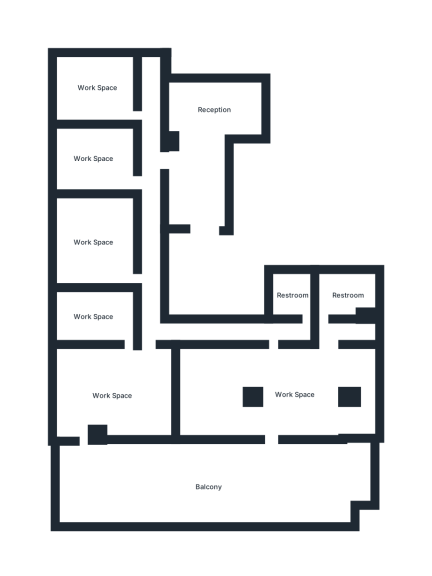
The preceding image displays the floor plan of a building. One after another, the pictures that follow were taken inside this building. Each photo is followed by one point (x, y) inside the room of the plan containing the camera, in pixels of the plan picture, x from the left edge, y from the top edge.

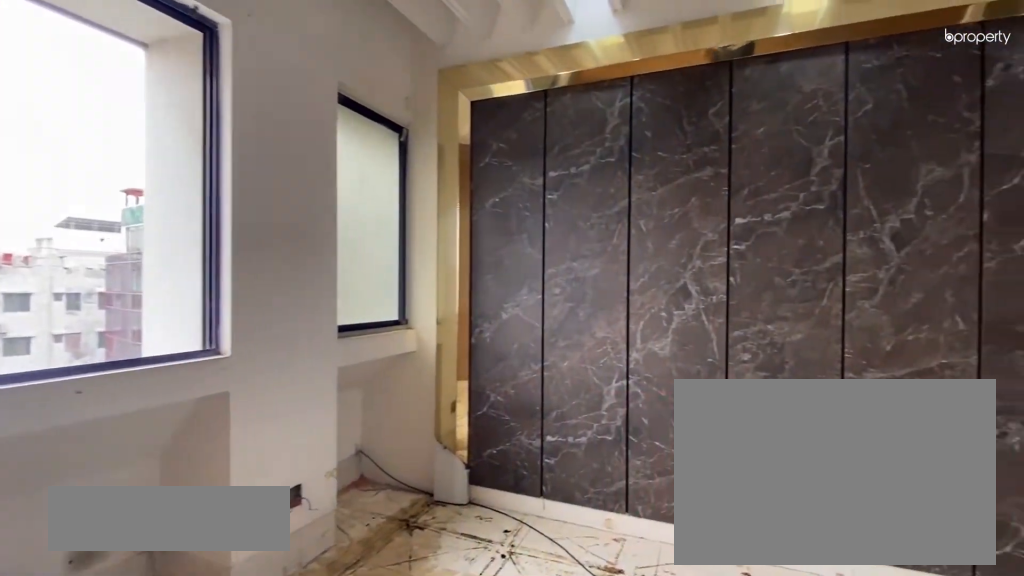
(96, 158)
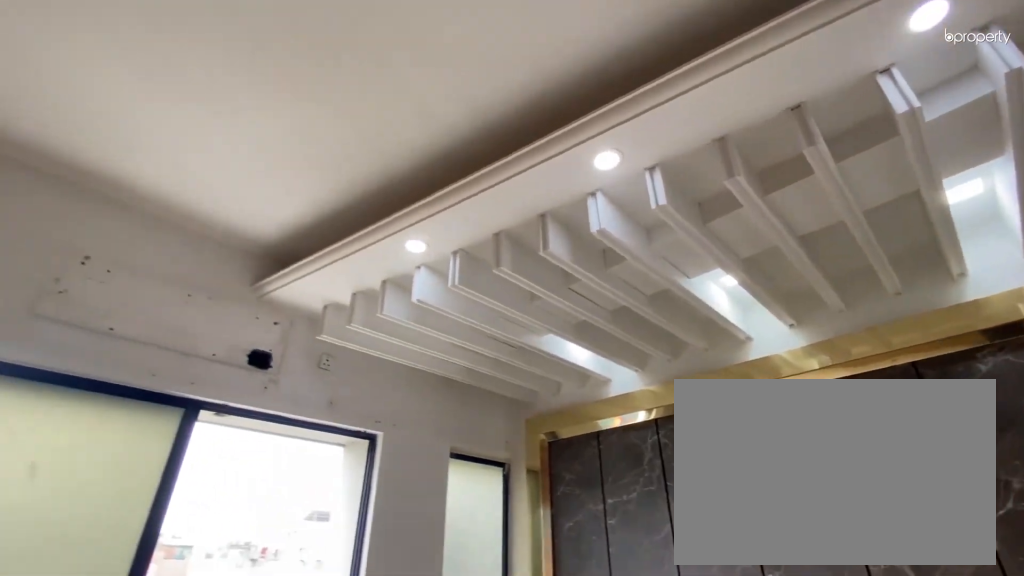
(96, 158)
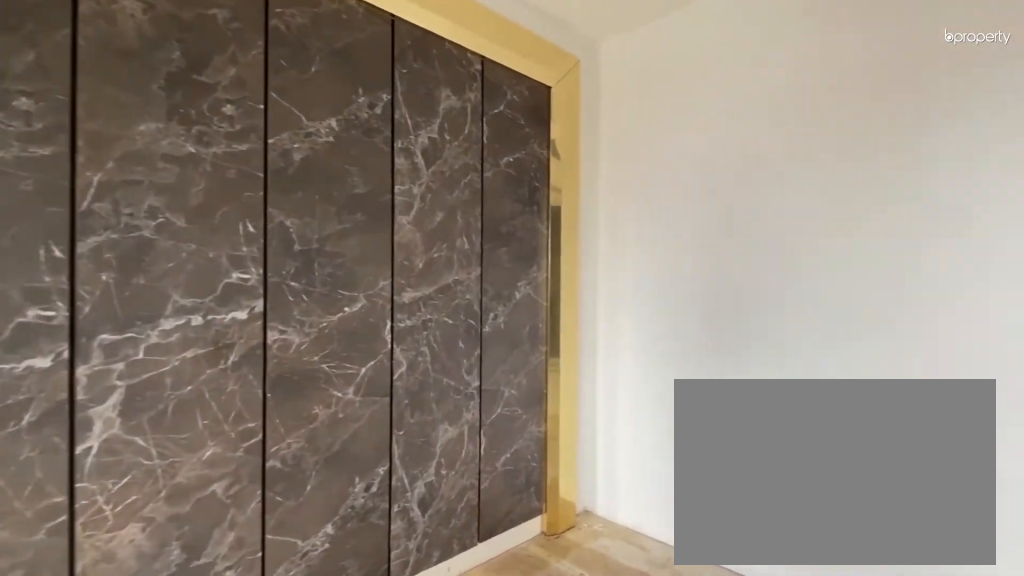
(94, 243)
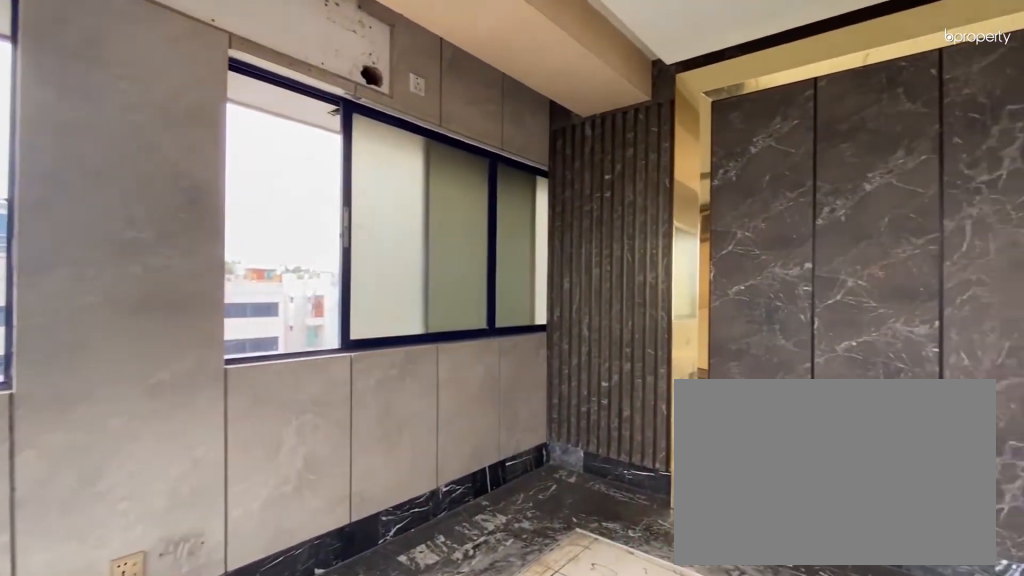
(112, 396)
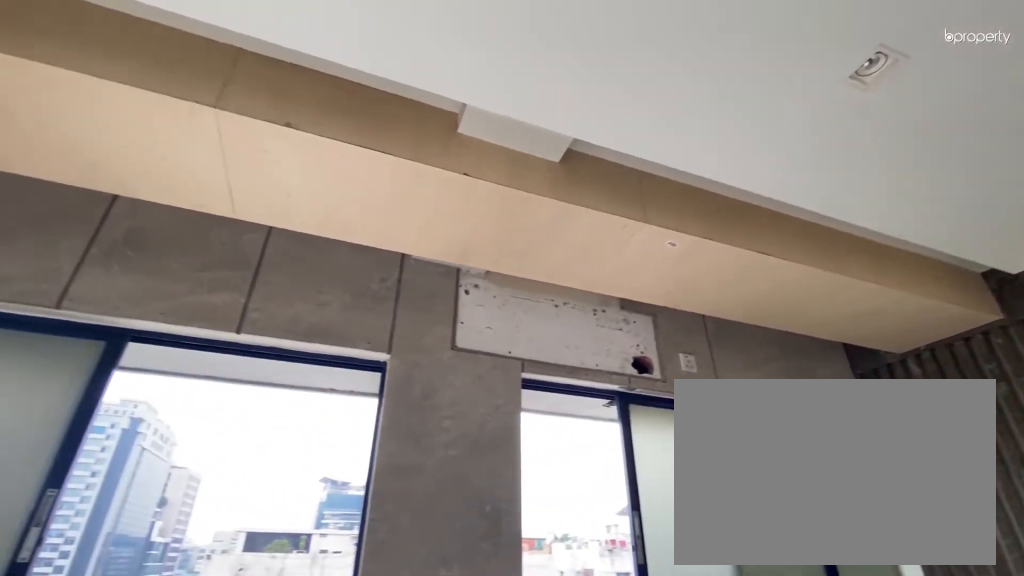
(112, 396)
